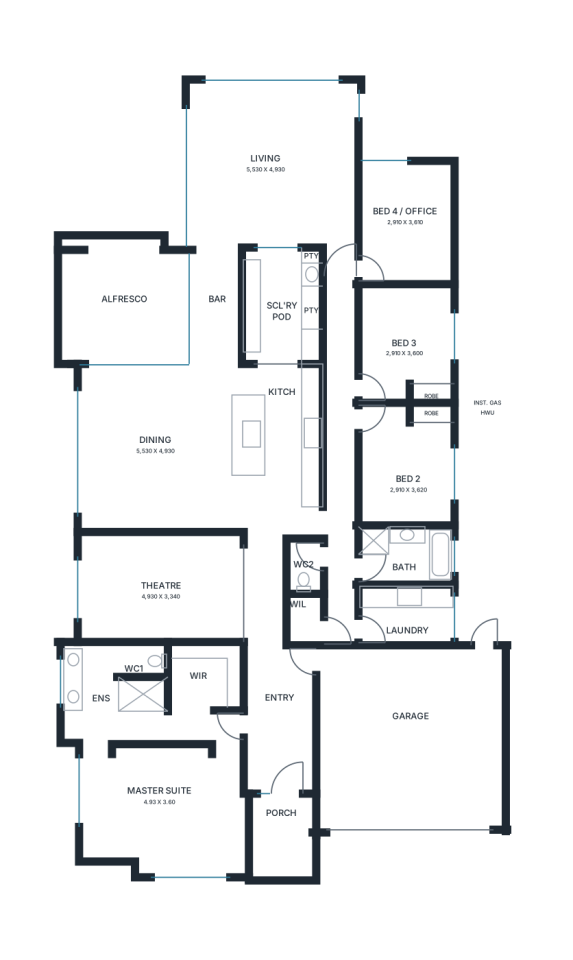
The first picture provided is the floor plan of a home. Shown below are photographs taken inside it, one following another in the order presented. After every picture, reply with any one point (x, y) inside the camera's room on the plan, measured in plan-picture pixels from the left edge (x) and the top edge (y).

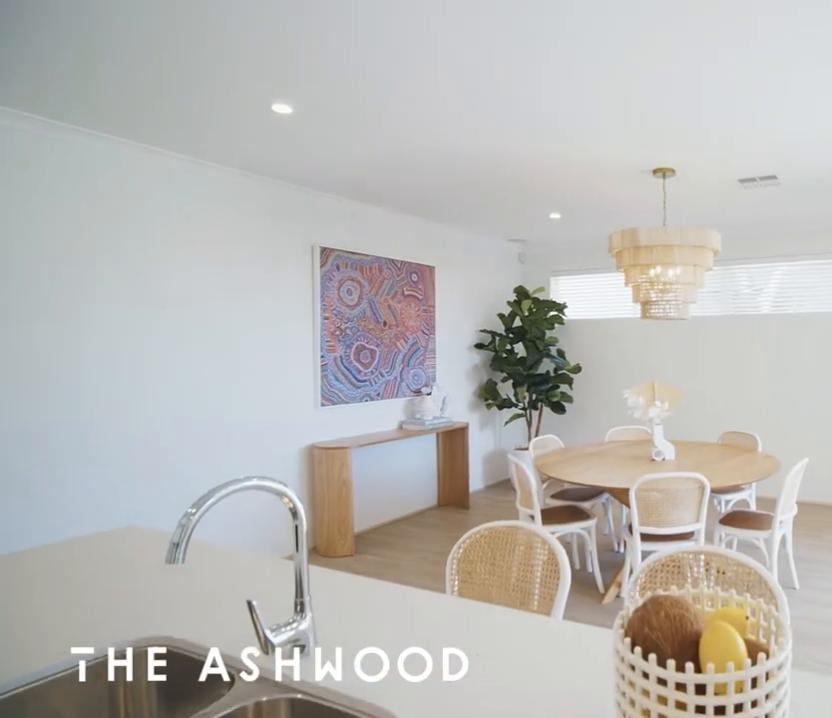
(199, 447)
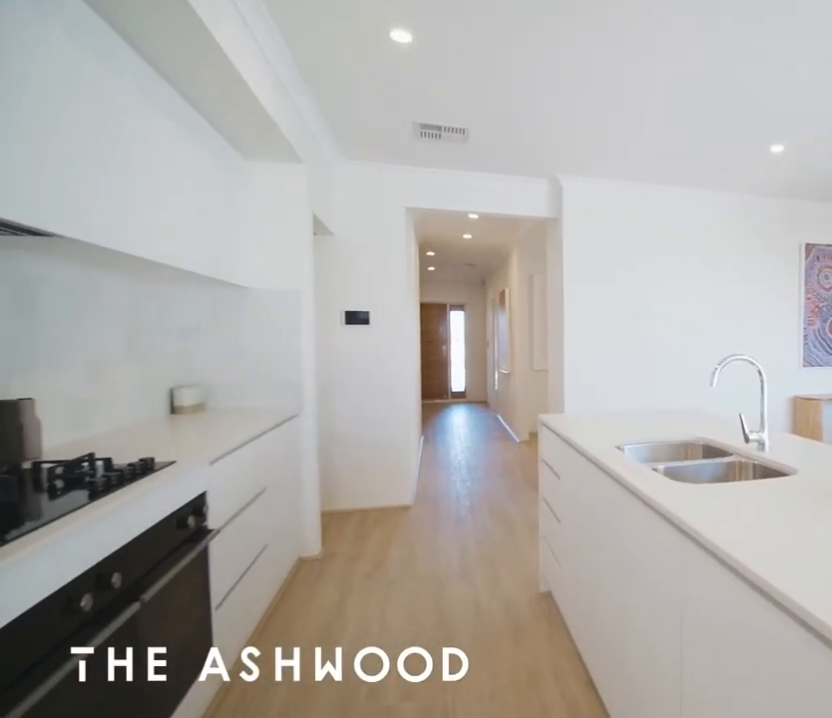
(199, 447)
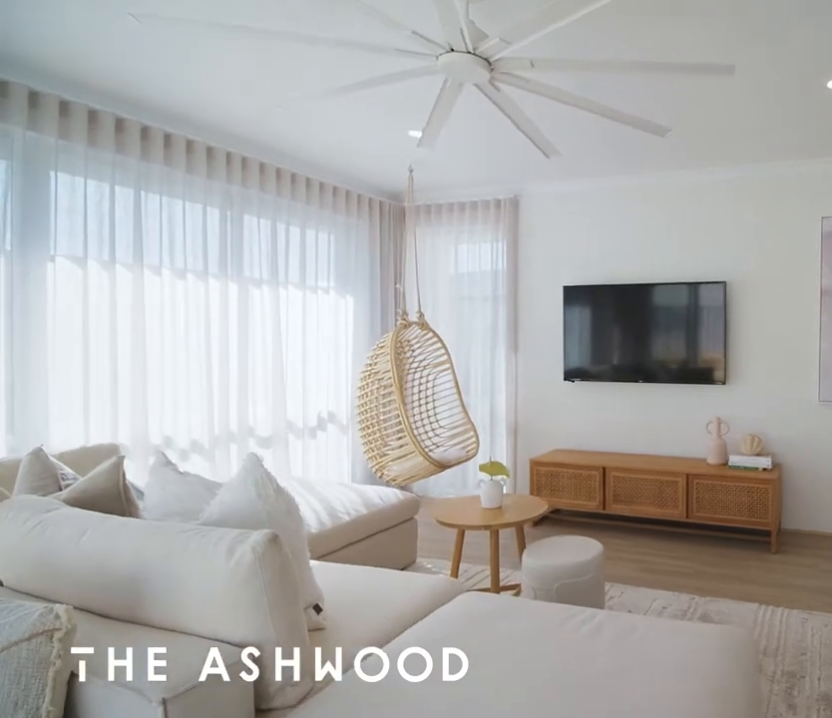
(272, 164)
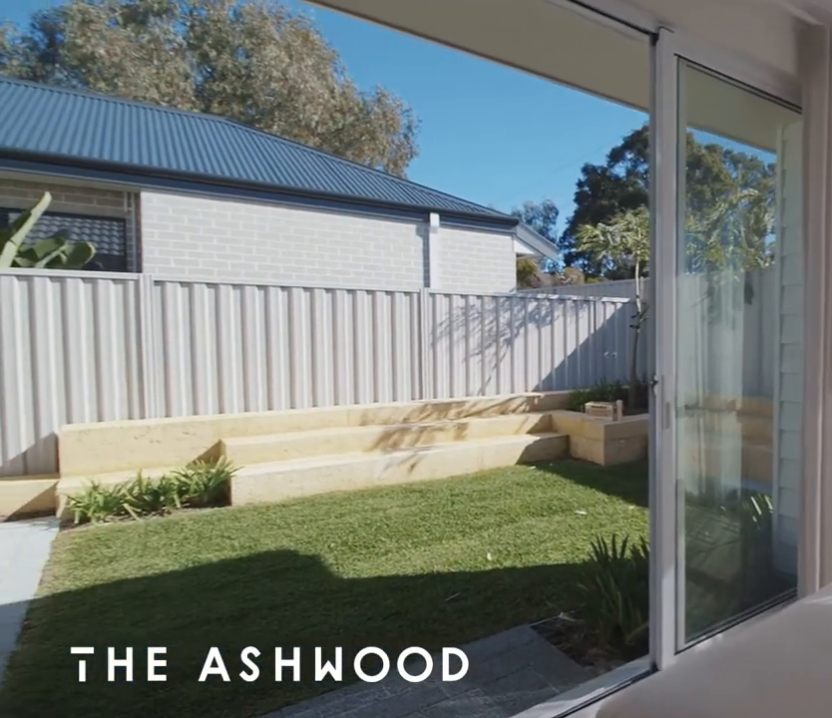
(272, 164)
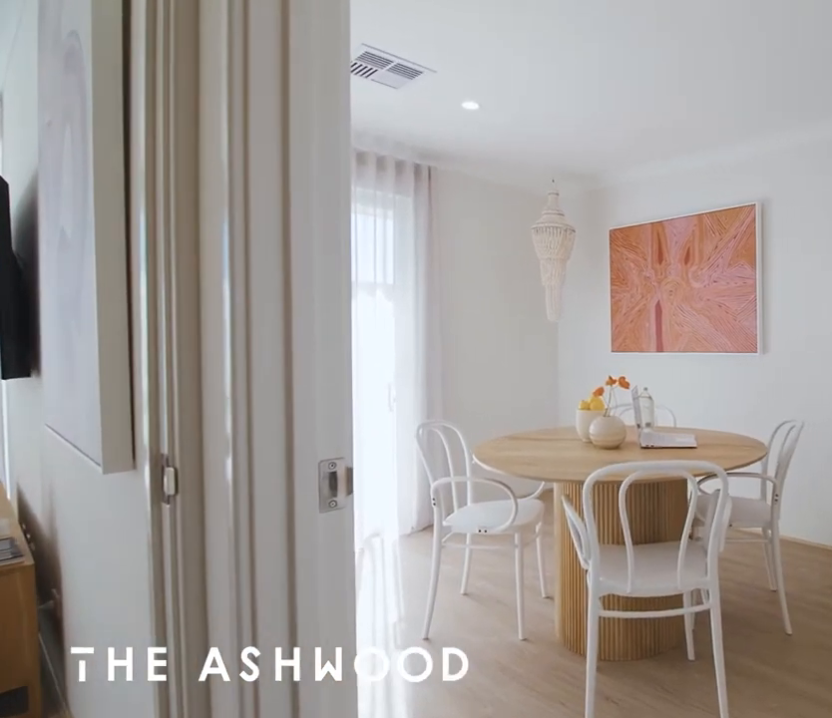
(404, 223)
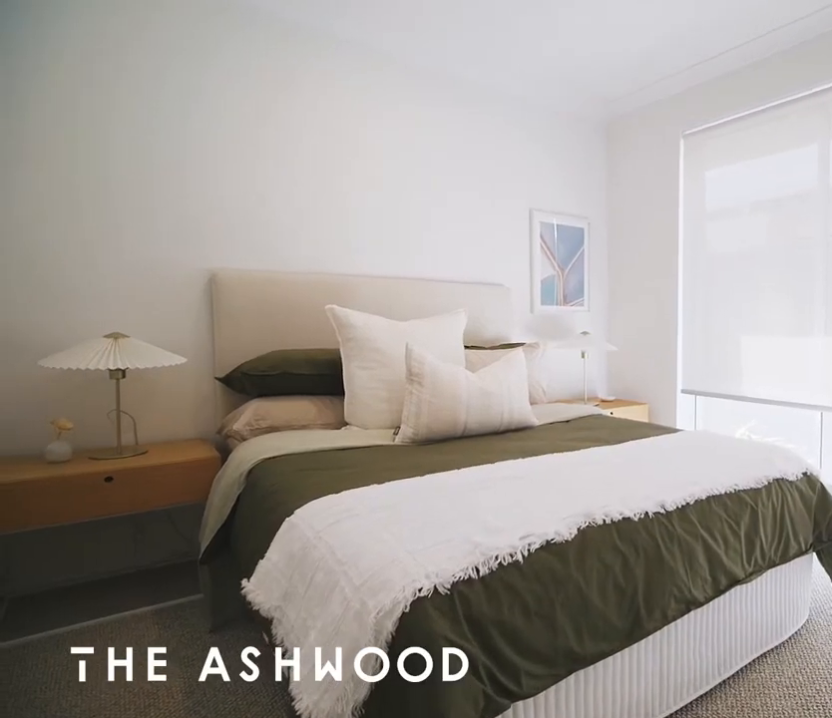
(406, 344)
